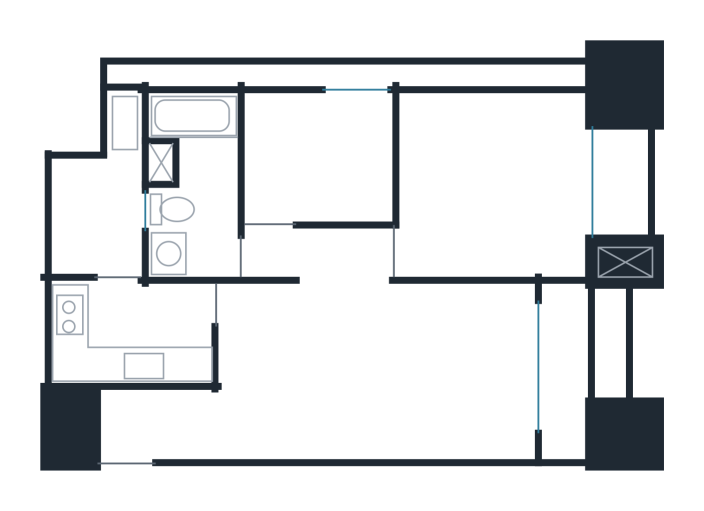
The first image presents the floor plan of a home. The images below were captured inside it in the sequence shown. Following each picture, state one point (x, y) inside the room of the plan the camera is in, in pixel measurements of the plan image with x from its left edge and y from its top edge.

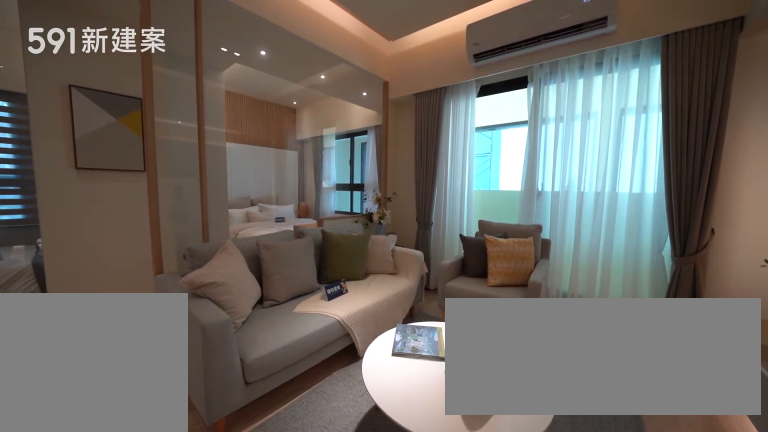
(485, 370)
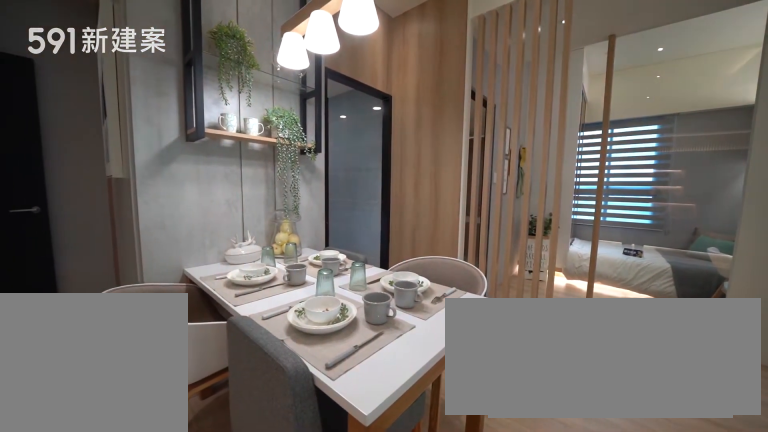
(270, 352)
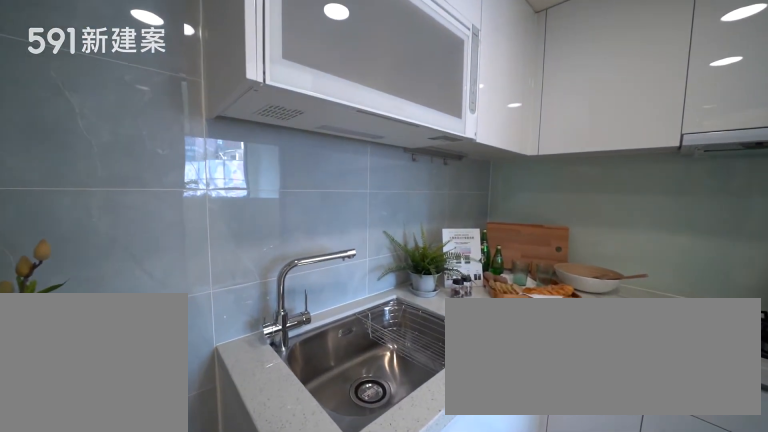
(130, 330)
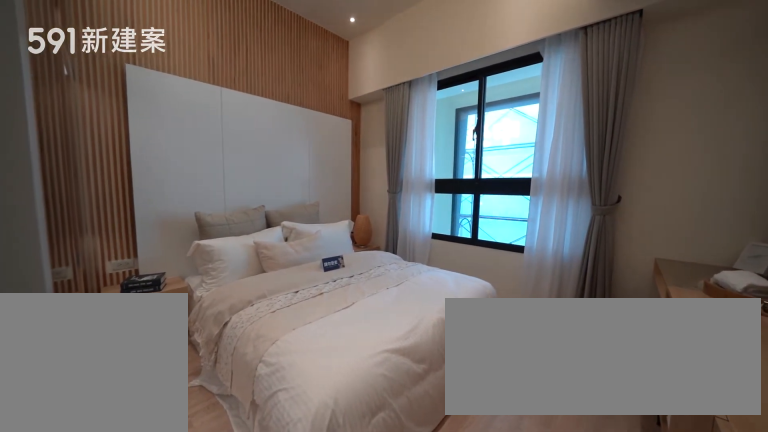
(498, 181)
